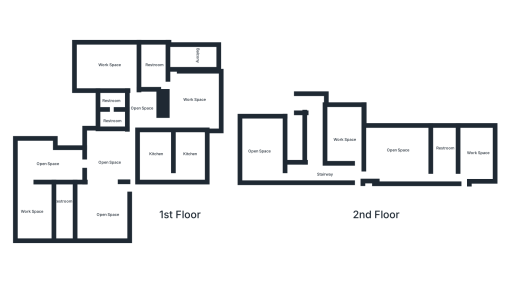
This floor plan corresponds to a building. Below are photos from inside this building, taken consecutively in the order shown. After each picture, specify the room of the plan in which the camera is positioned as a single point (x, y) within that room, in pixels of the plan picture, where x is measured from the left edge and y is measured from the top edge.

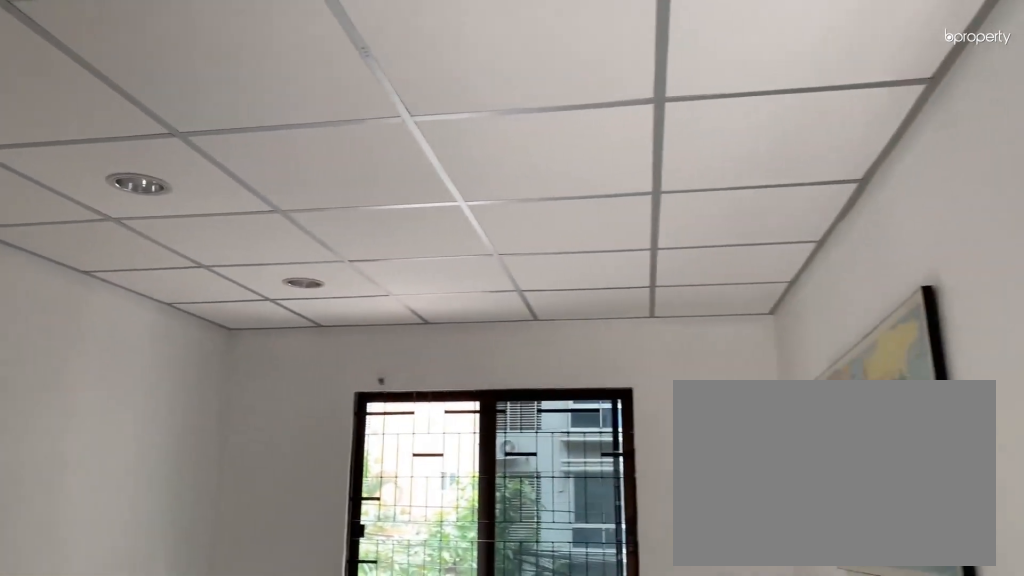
(346, 137)
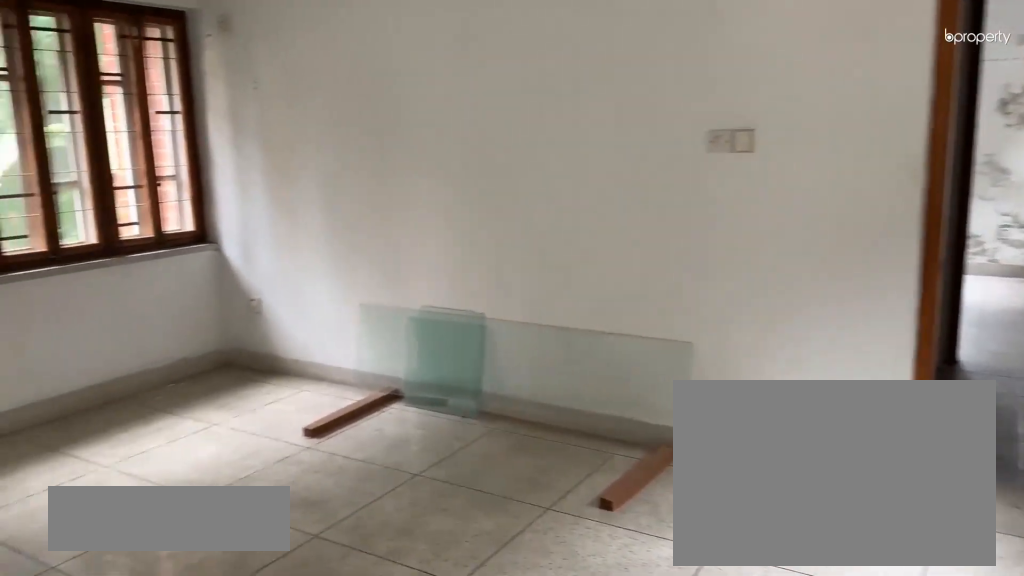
(400, 155)
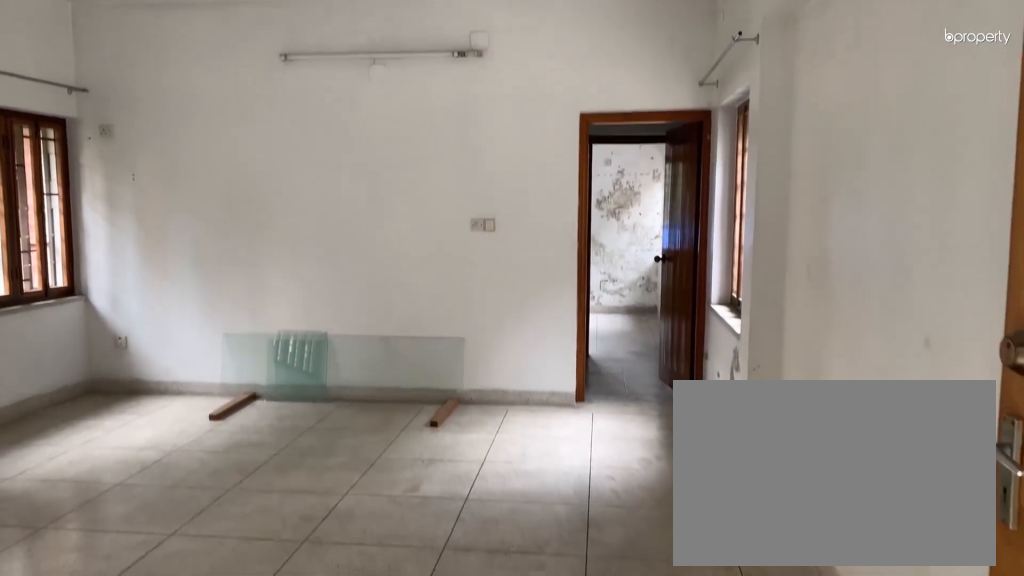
(402, 157)
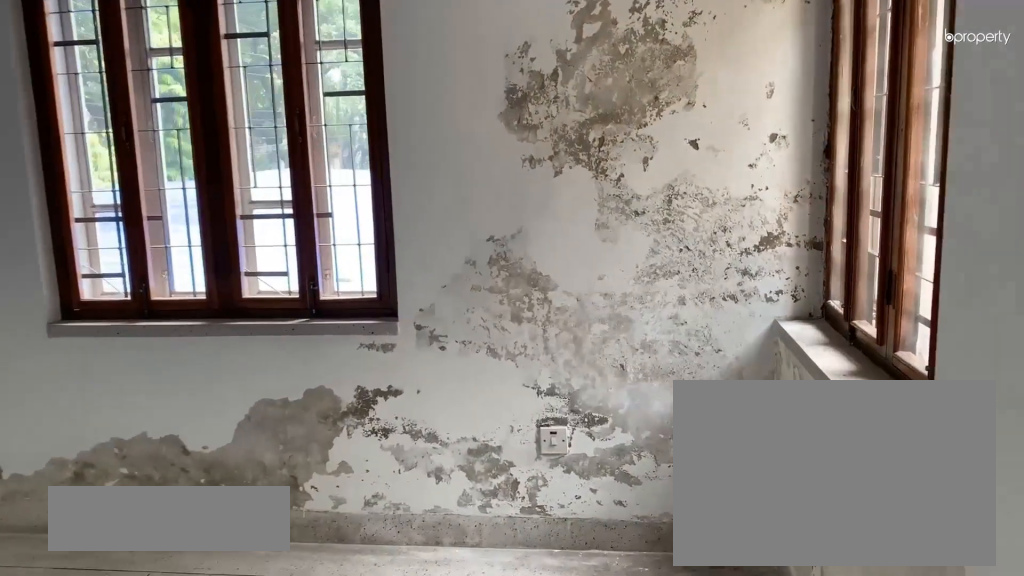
(476, 154)
